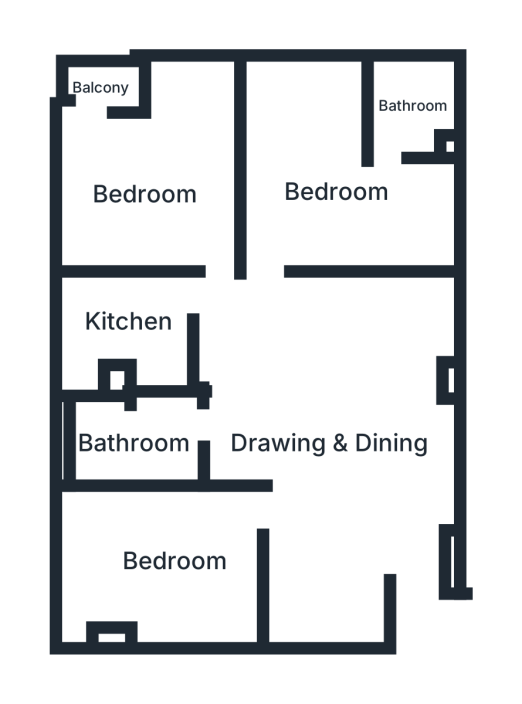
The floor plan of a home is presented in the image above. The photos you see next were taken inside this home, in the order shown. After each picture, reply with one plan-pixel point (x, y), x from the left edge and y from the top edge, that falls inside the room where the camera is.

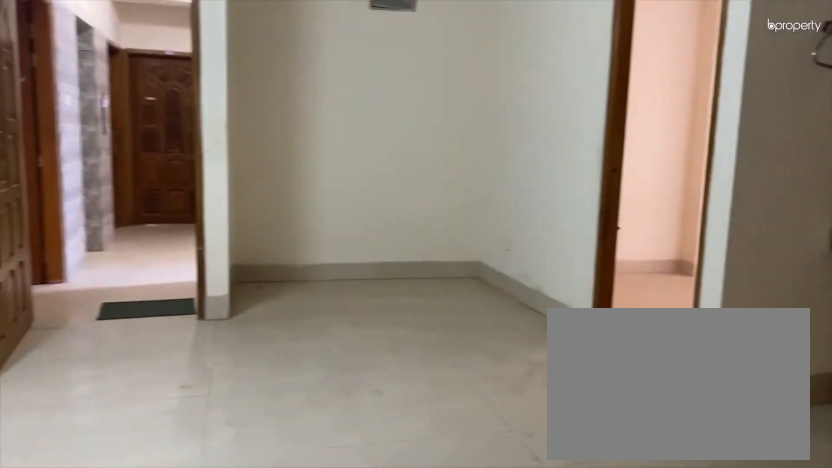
(332, 450)
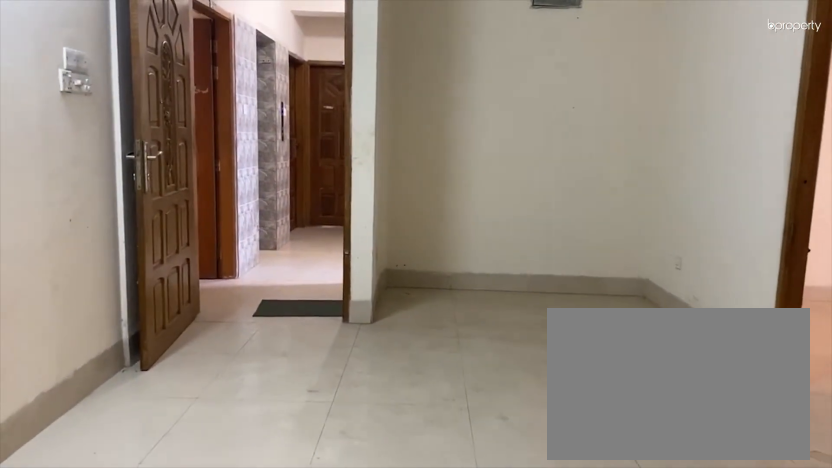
(332, 450)
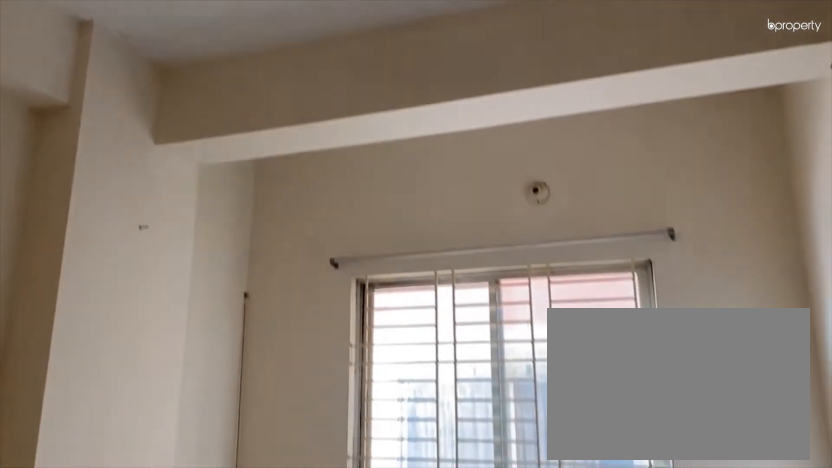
(180, 555)
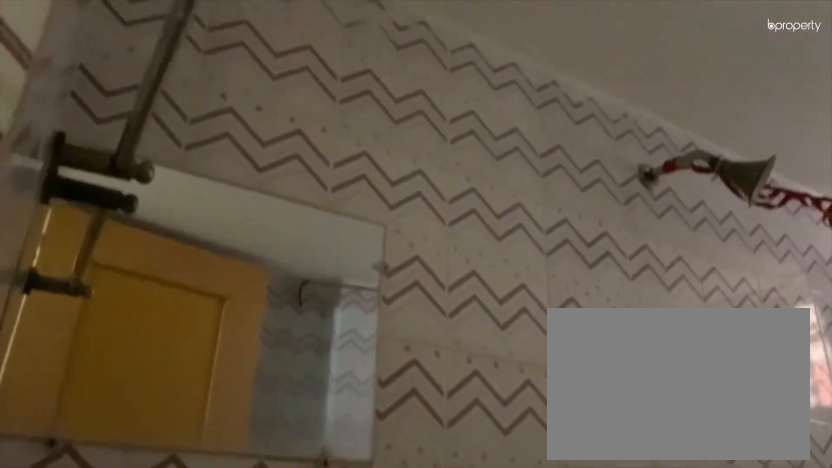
(143, 440)
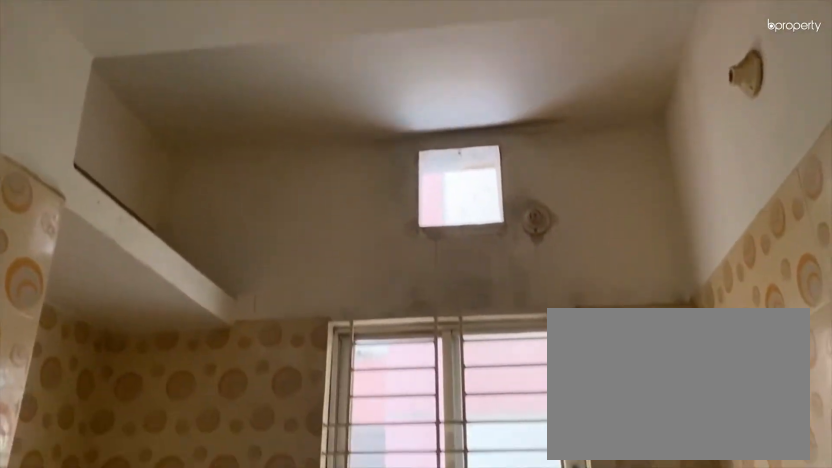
(132, 320)
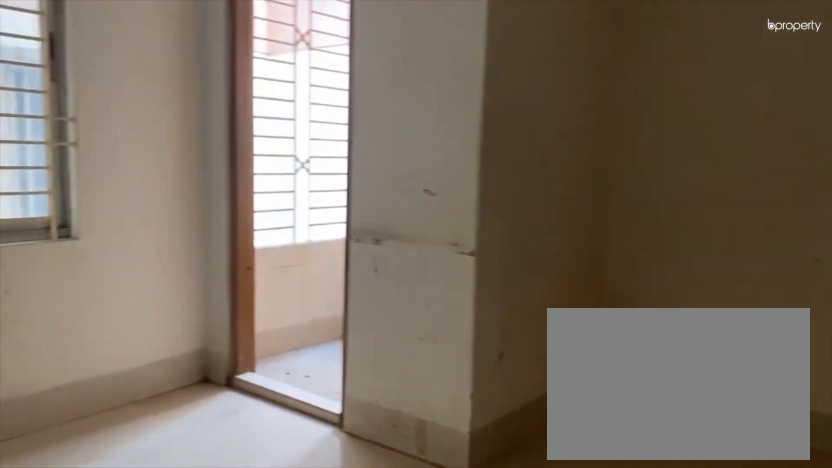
(141, 196)
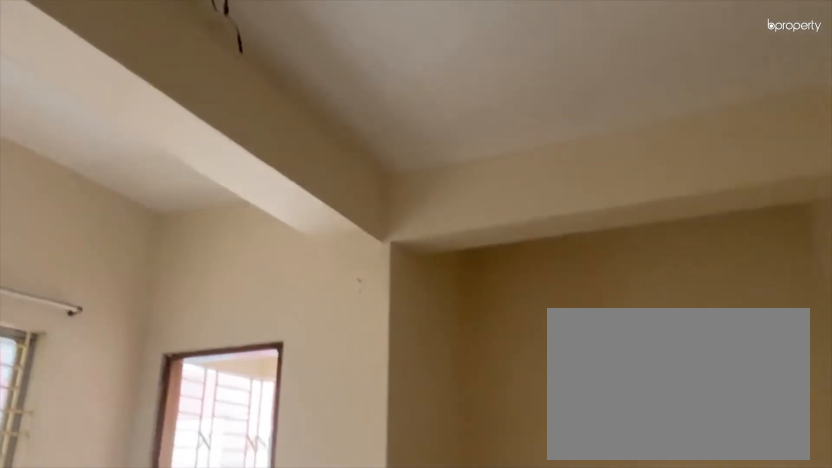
(141, 196)
